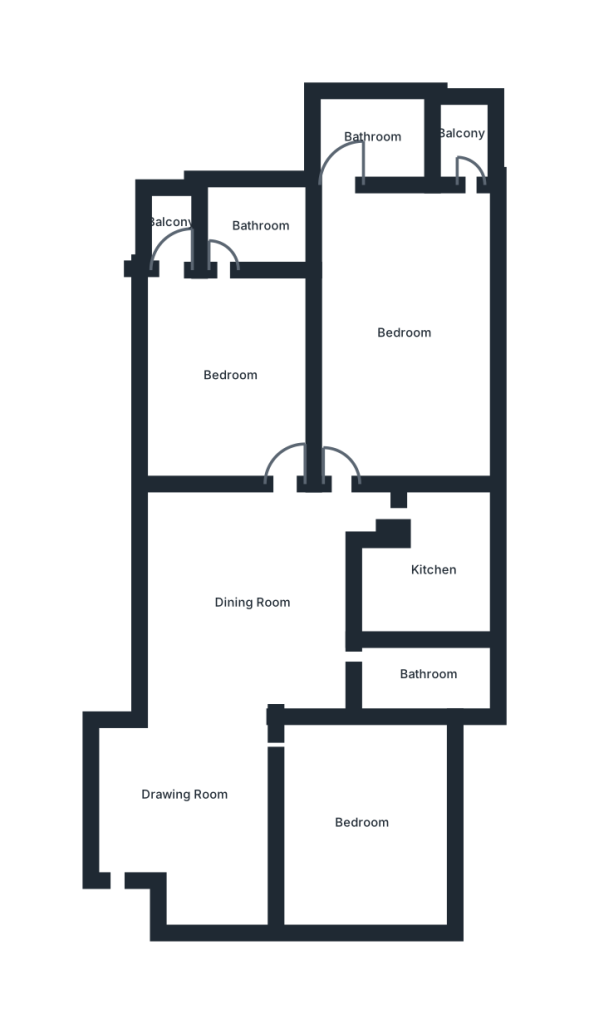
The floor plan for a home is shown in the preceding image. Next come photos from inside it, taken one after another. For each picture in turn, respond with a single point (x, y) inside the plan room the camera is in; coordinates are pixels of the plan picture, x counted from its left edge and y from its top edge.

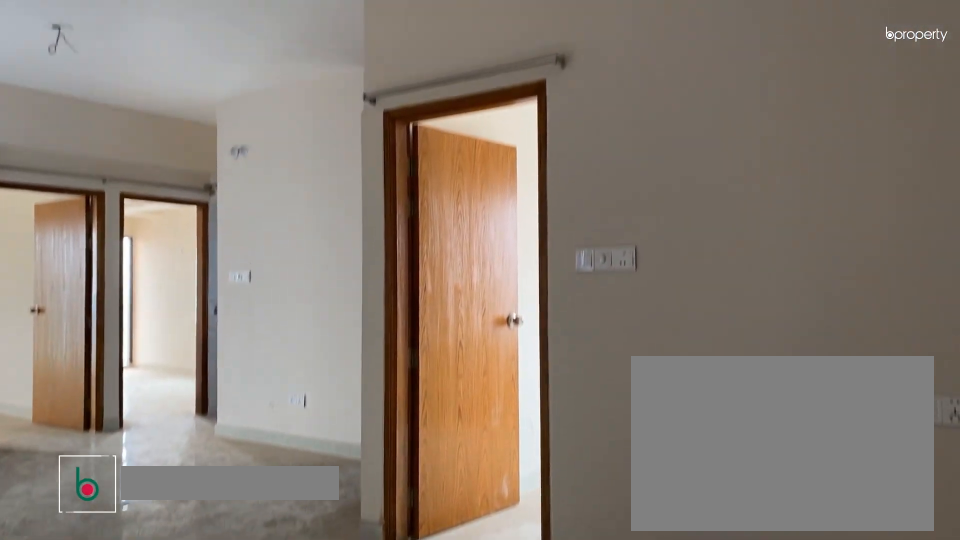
(186, 798)
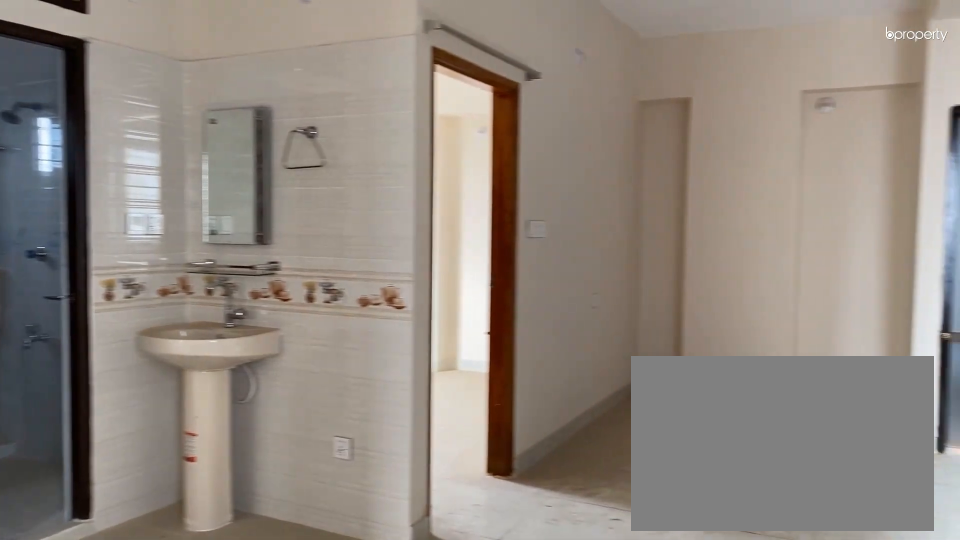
(255, 603)
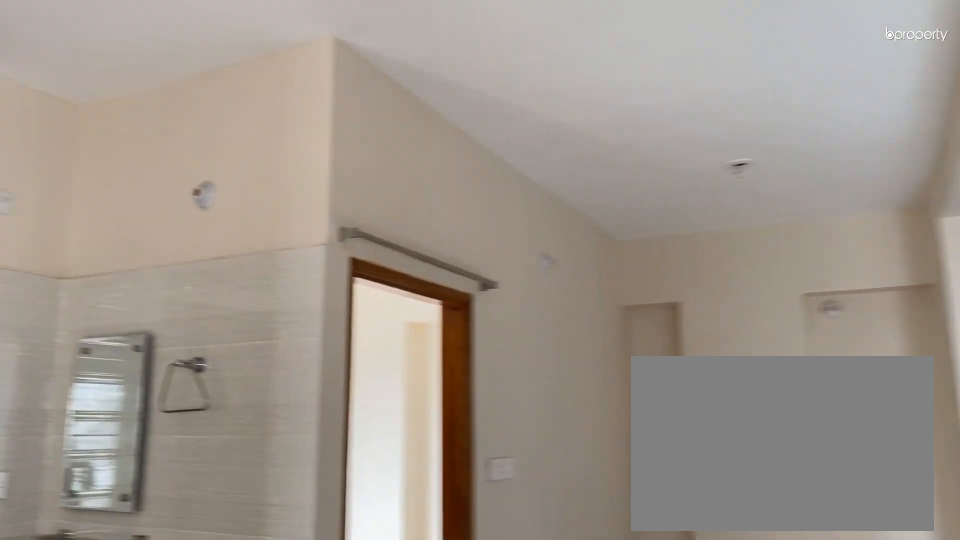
(255, 603)
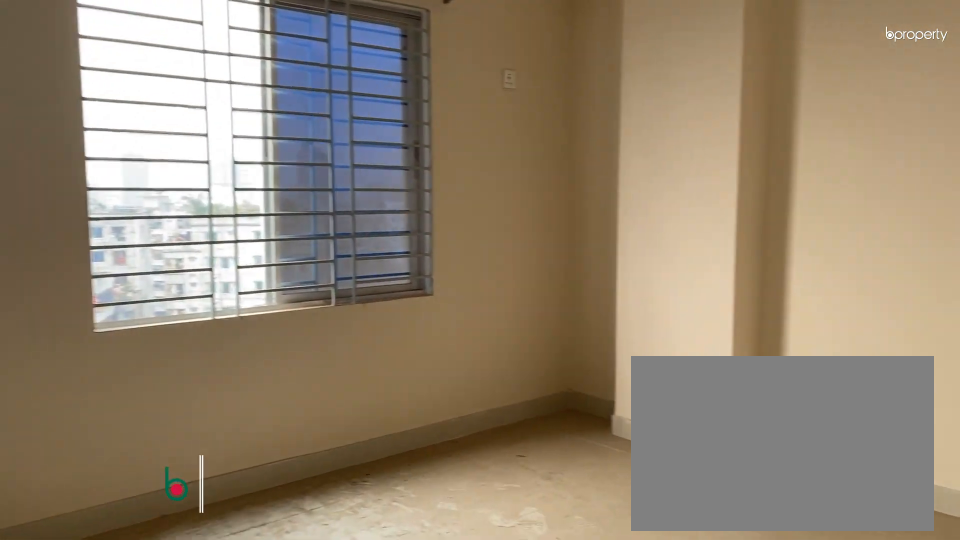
(366, 824)
